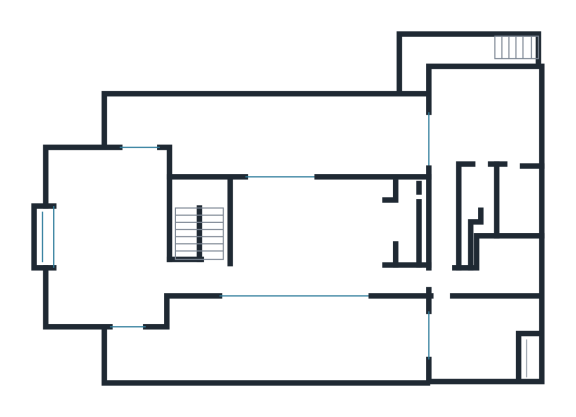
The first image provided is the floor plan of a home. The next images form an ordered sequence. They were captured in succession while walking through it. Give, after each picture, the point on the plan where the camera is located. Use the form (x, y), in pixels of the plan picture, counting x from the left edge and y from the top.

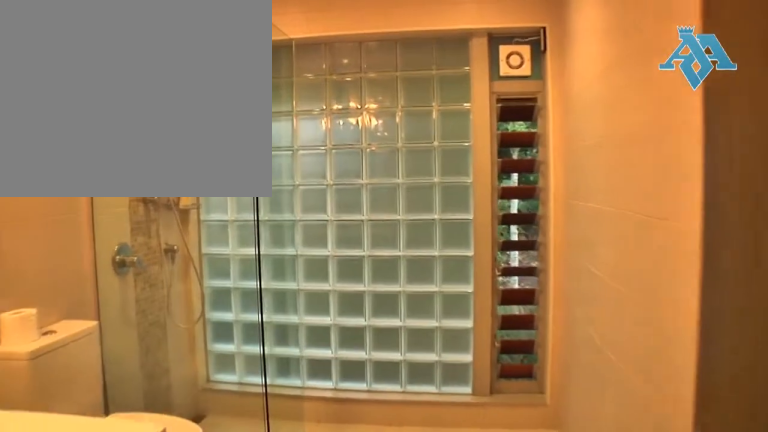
(510, 262)
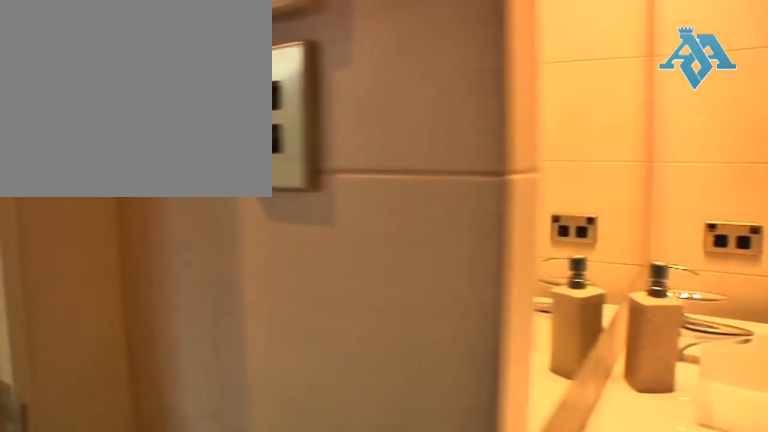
(509, 263)
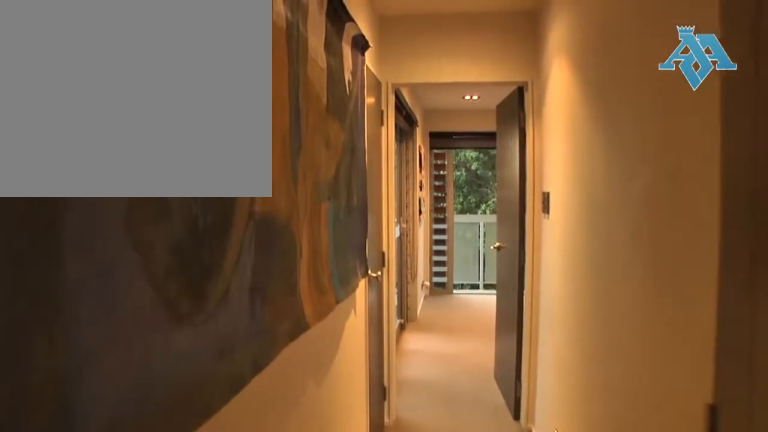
(443, 237)
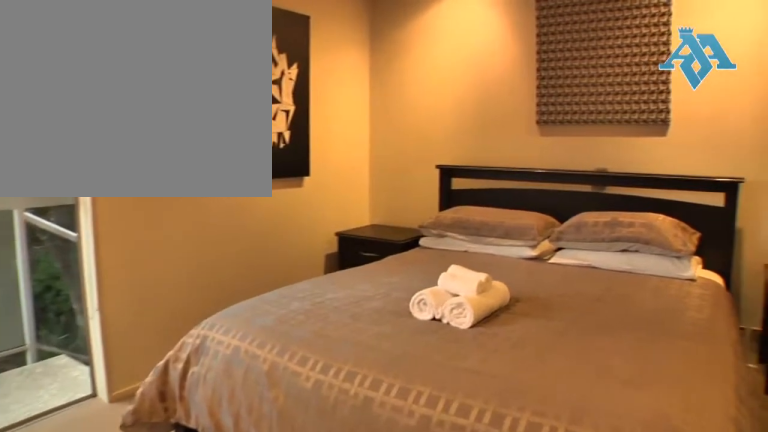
(491, 113)
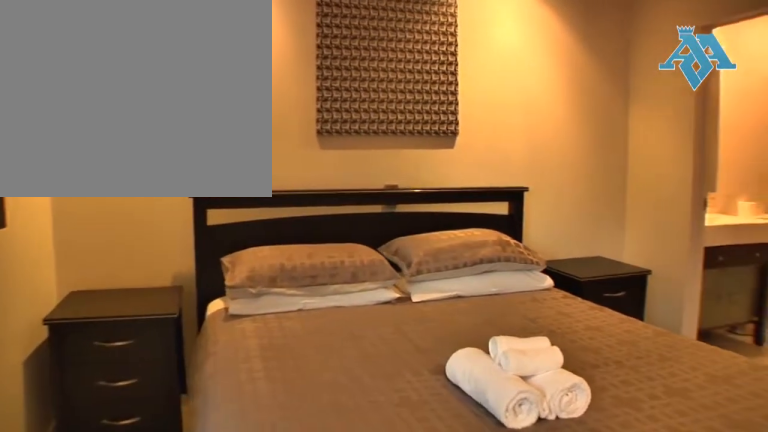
(491, 113)
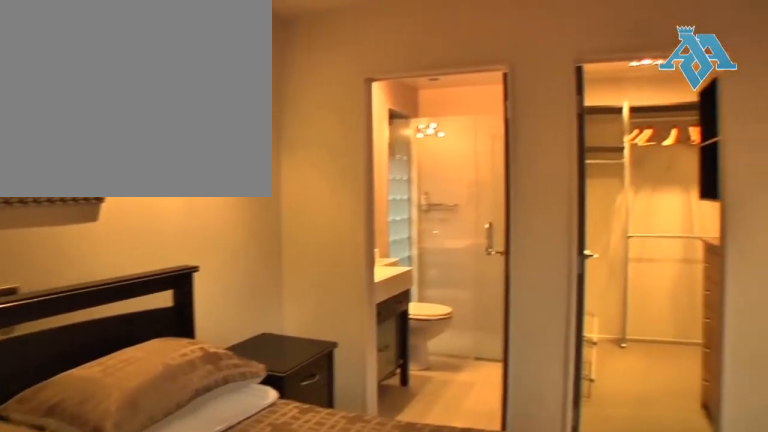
(492, 114)
